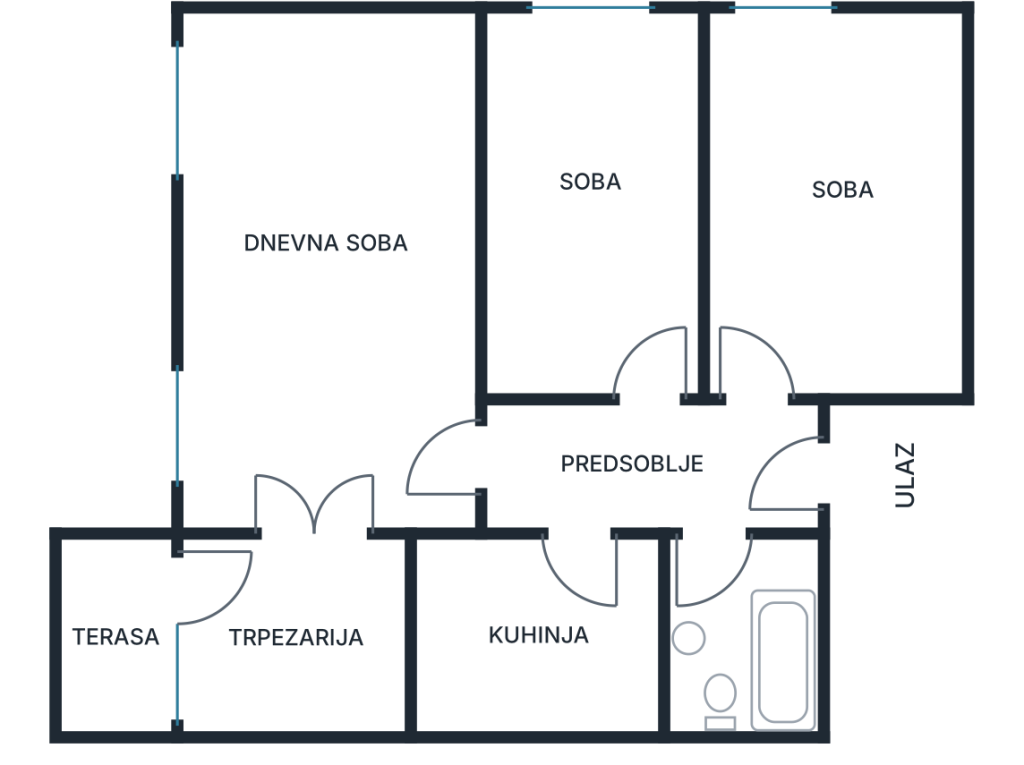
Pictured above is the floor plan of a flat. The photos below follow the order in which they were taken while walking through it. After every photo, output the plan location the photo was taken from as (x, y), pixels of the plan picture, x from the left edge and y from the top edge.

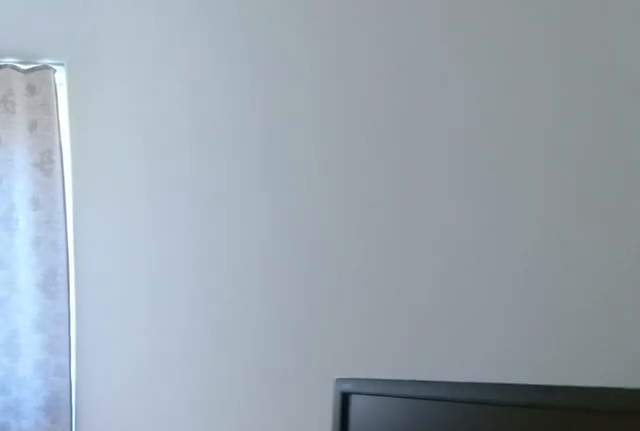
(632, 266)
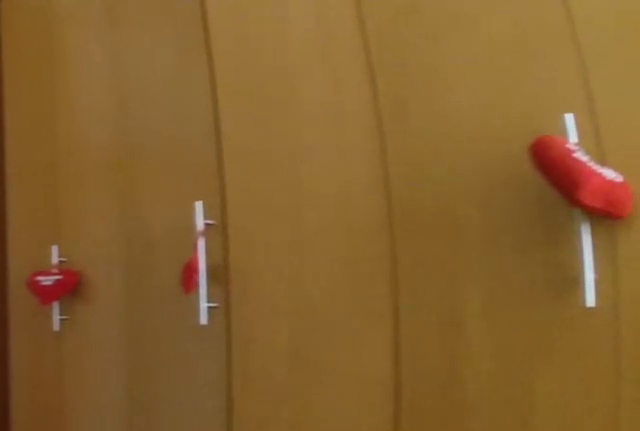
(631, 138)
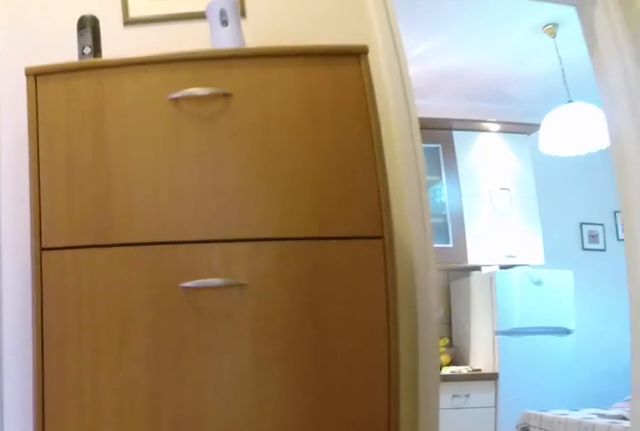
(642, 394)
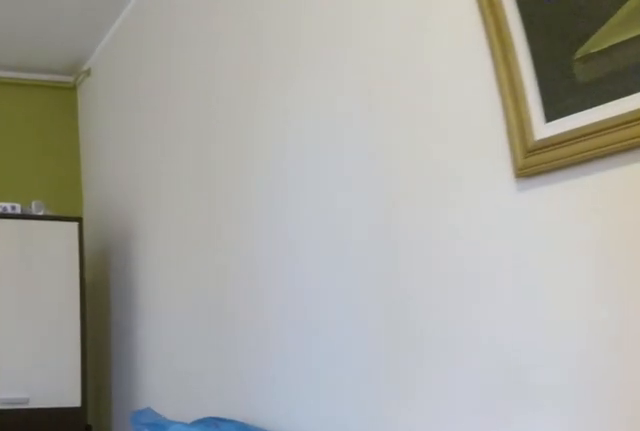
(377, 205)
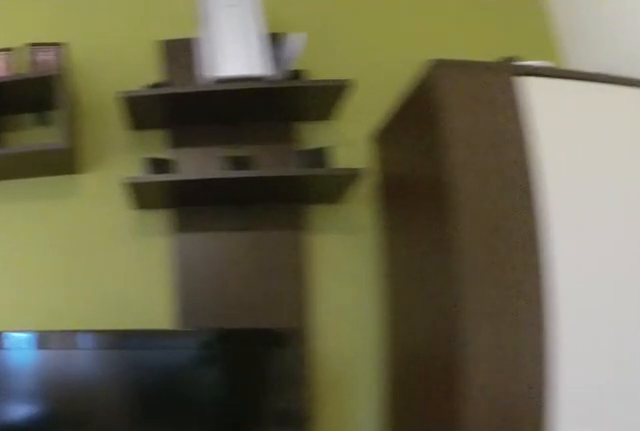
(365, 102)
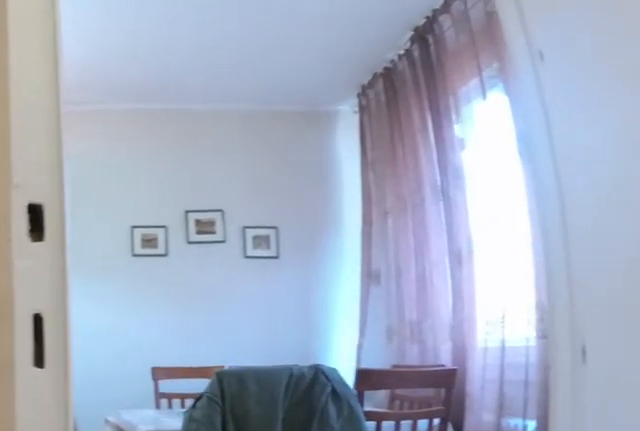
(352, 405)
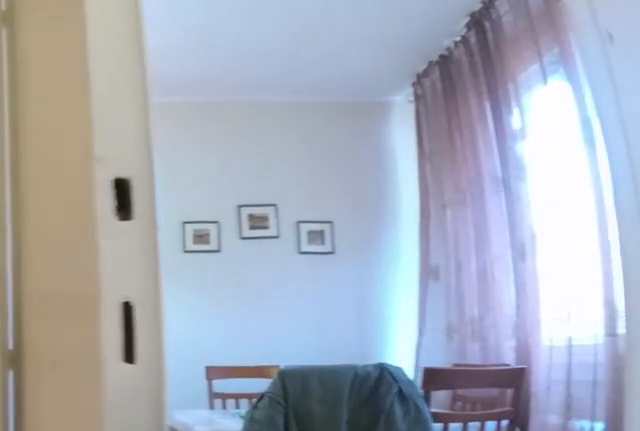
(347, 416)
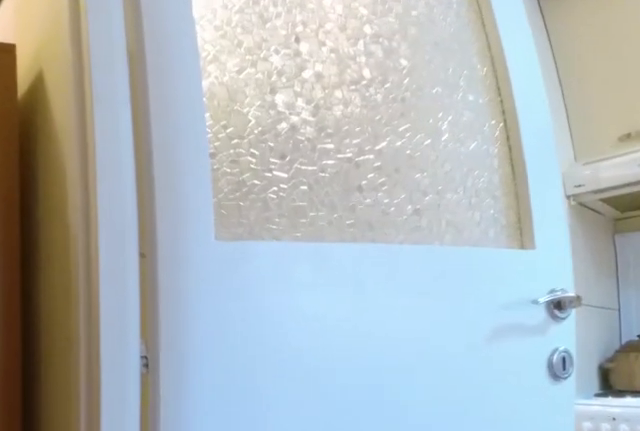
(553, 491)
